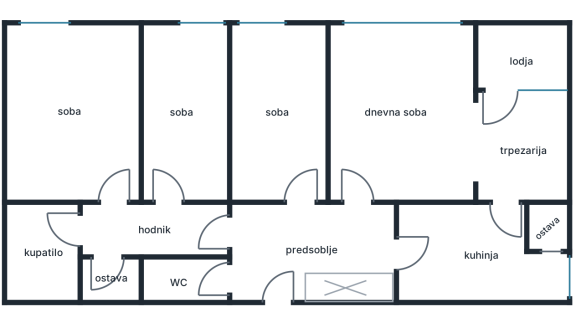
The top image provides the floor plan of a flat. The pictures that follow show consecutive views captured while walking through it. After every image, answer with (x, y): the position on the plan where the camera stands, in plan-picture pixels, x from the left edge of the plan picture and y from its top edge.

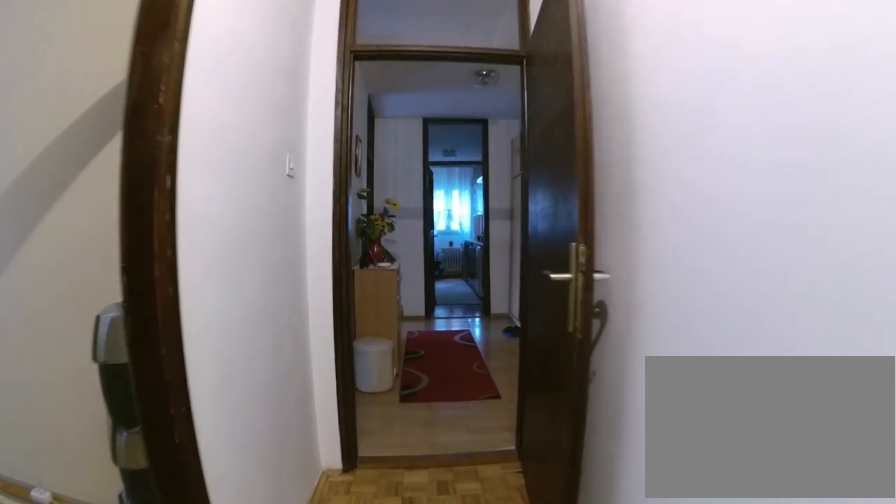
(123, 234)
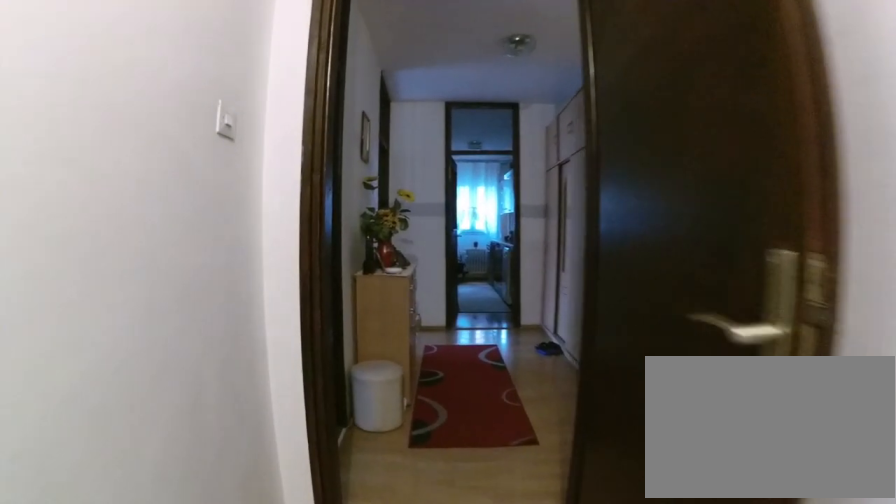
(155, 233)
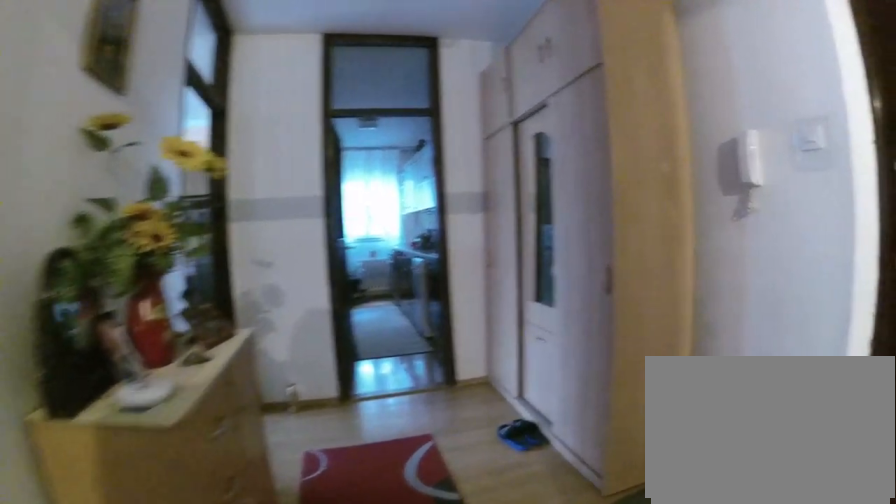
(227, 233)
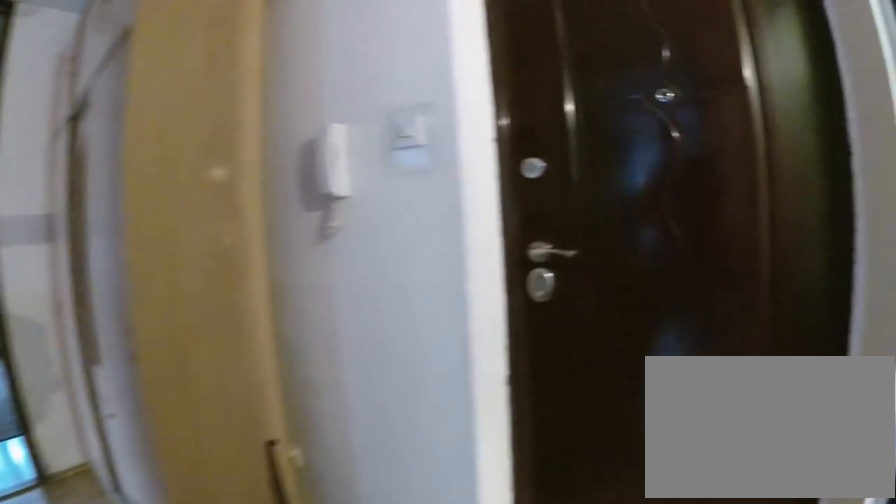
(252, 227)
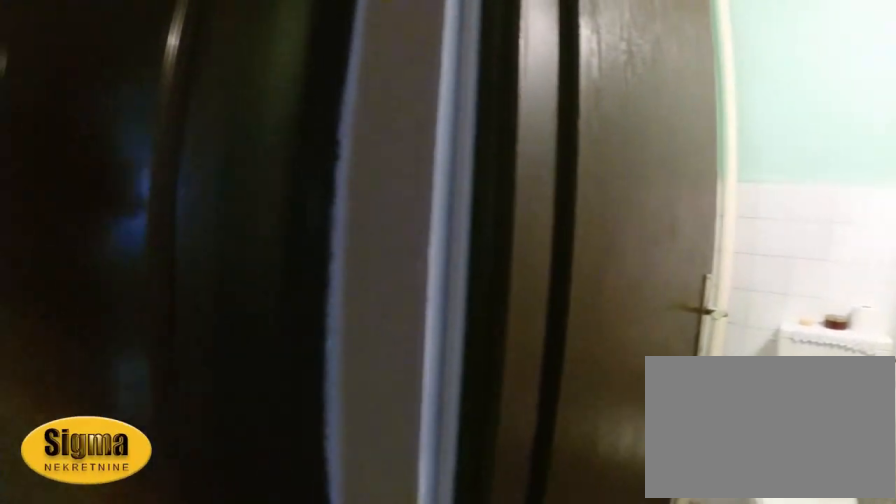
(261, 255)
